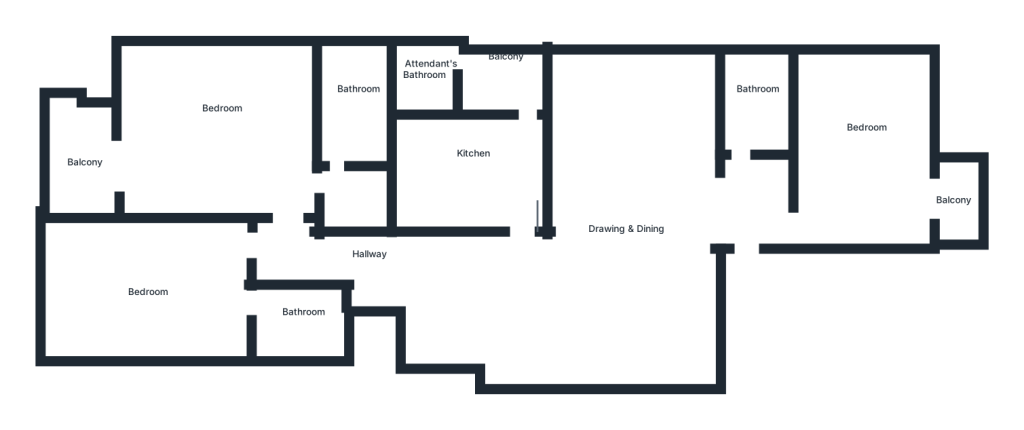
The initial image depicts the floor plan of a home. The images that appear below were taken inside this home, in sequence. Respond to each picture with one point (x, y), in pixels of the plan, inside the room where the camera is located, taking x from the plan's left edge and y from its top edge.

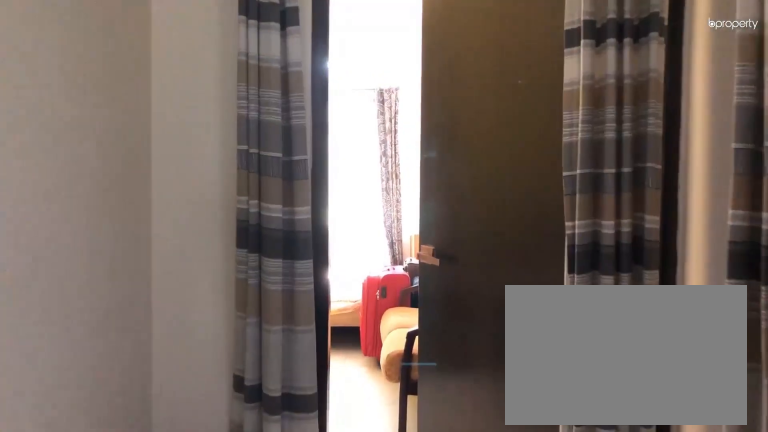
(286, 259)
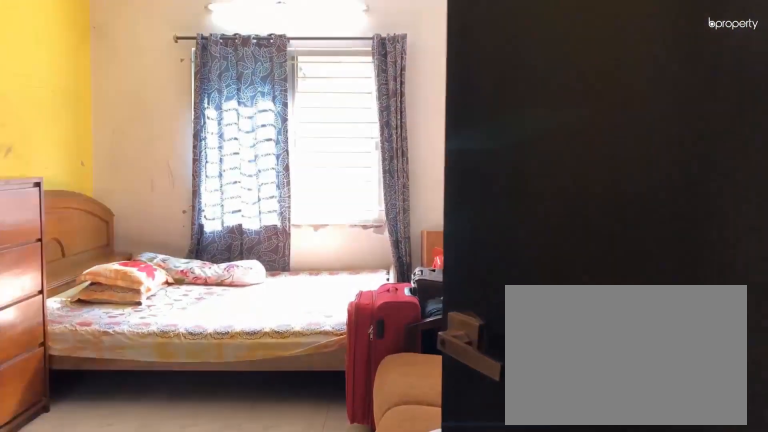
(150, 280)
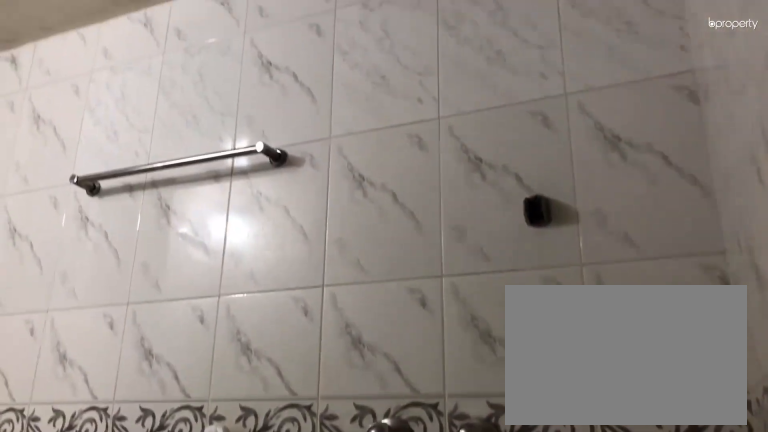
(289, 318)
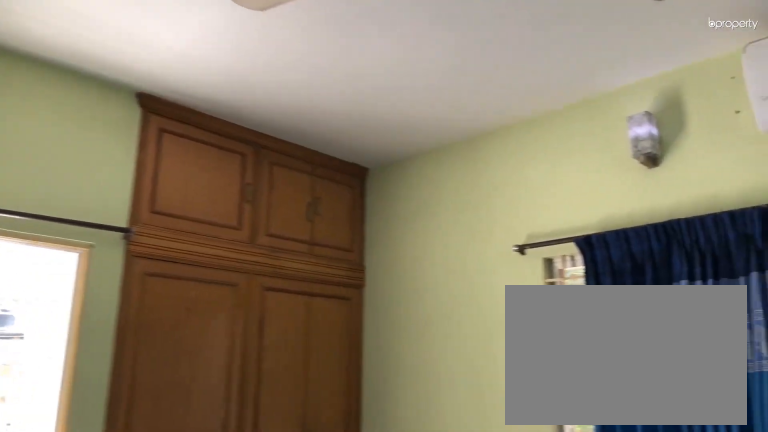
(203, 114)
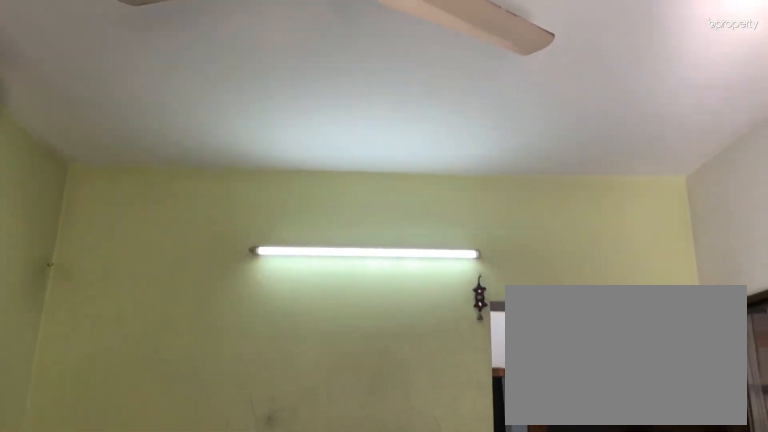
(203, 114)
